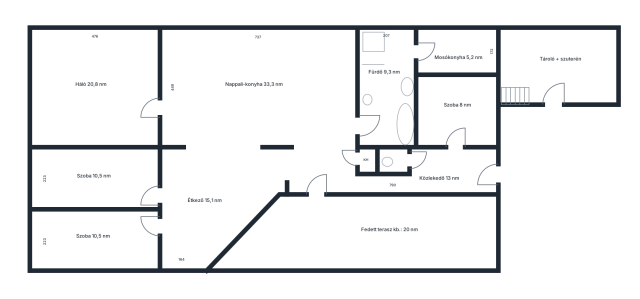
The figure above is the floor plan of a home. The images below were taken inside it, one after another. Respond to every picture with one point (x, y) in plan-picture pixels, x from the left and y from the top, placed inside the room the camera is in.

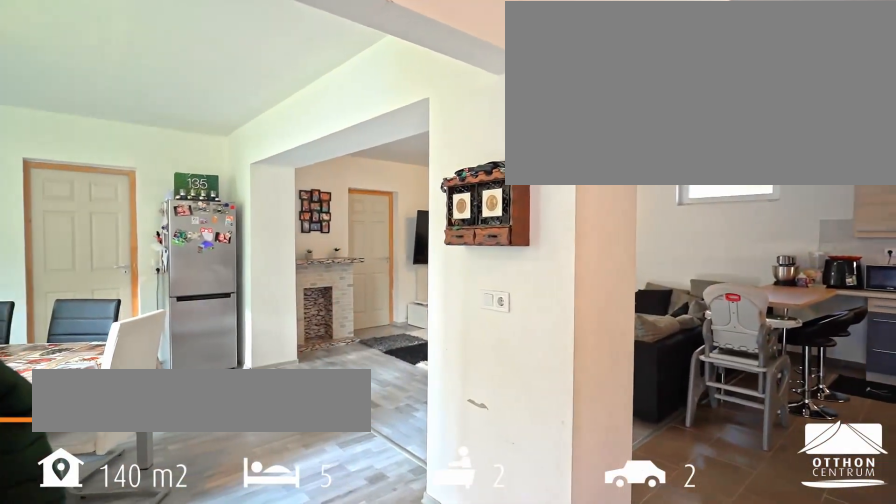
(390, 184)
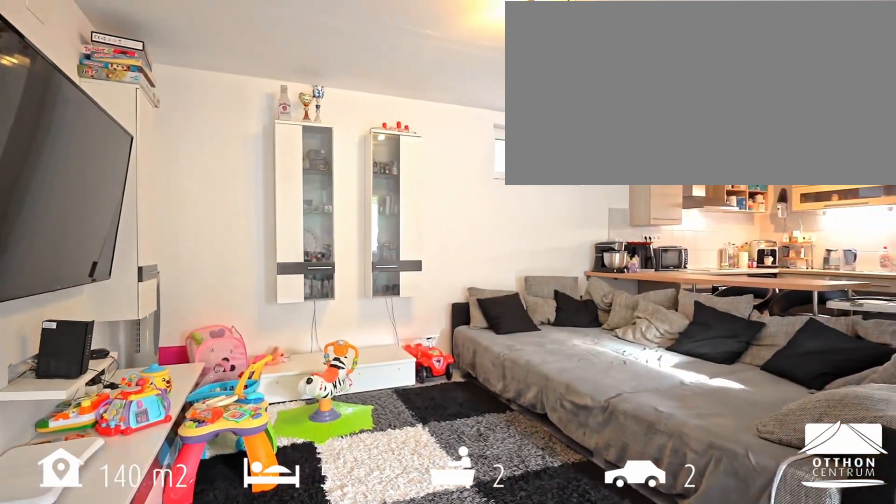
(259, 88)
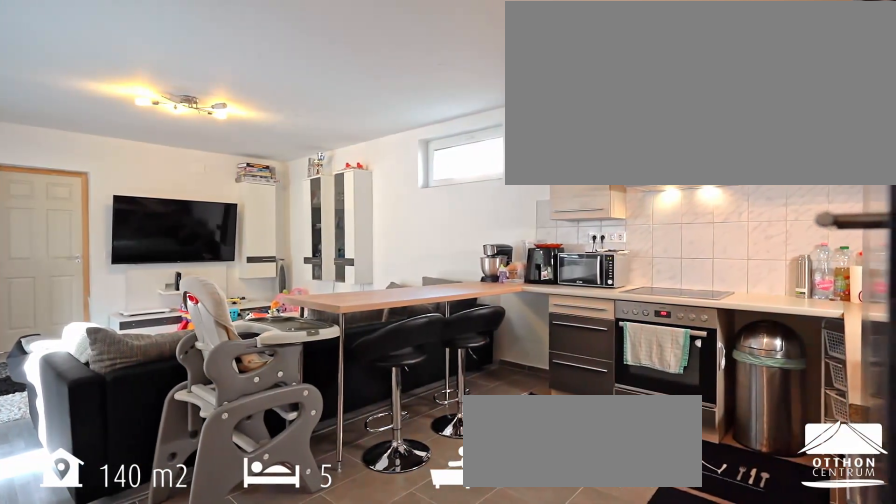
(259, 87)
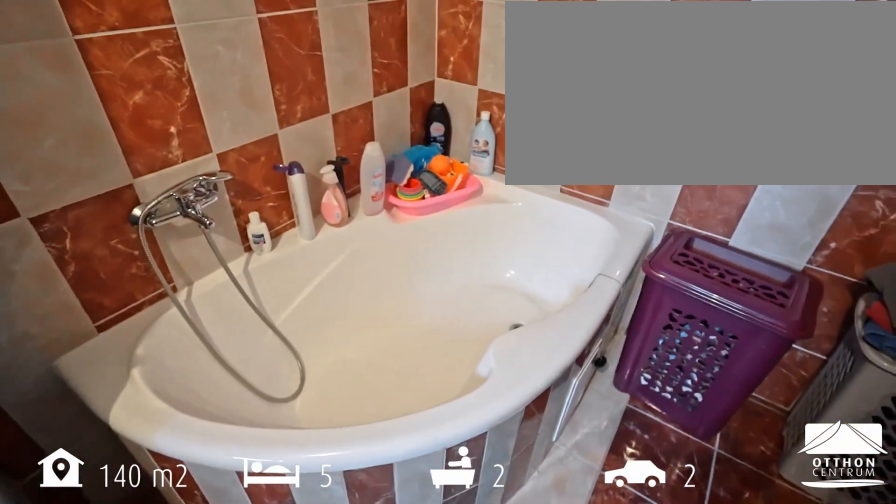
(386, 91)
